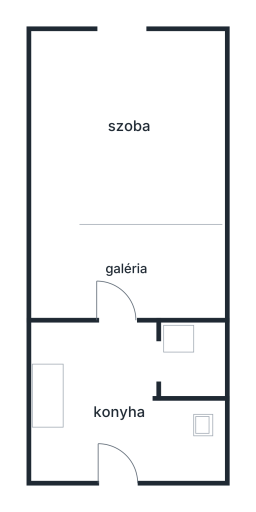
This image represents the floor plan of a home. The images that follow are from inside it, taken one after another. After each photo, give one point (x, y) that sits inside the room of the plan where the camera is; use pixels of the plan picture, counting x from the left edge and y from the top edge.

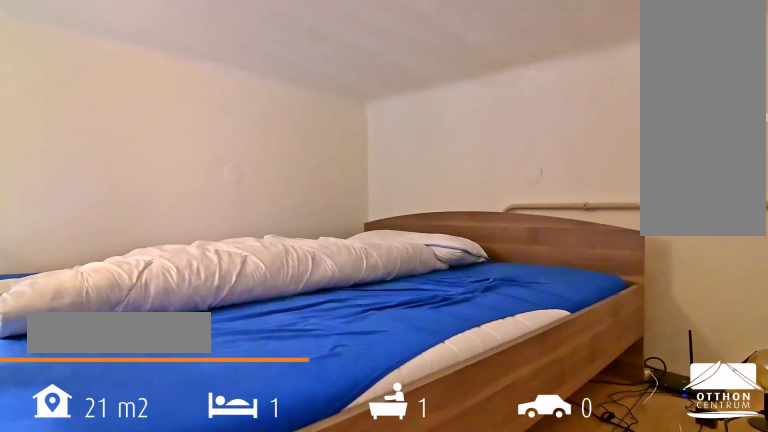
(127, 265)
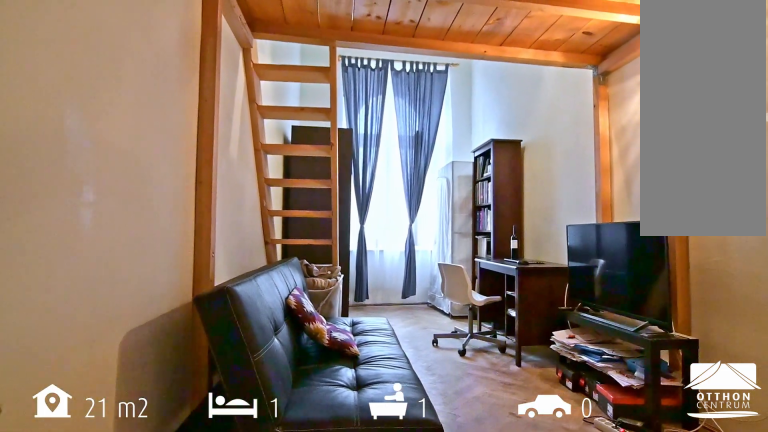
(132, 131)
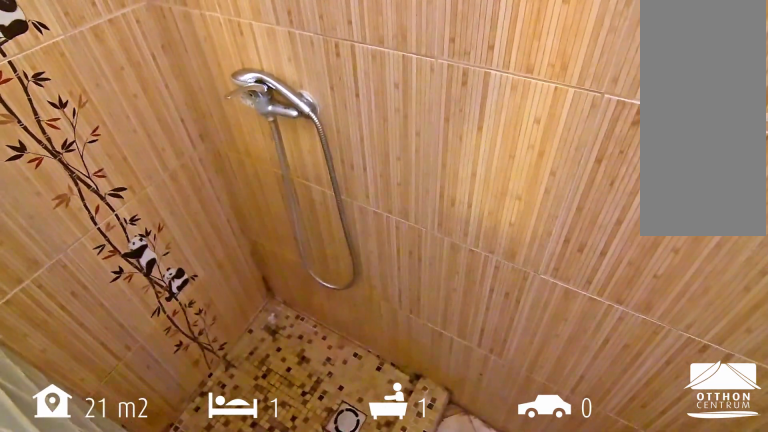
(197, 361)
